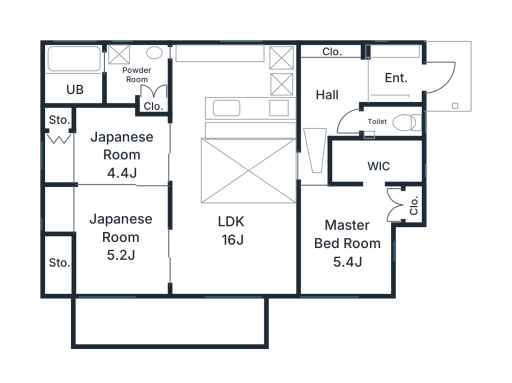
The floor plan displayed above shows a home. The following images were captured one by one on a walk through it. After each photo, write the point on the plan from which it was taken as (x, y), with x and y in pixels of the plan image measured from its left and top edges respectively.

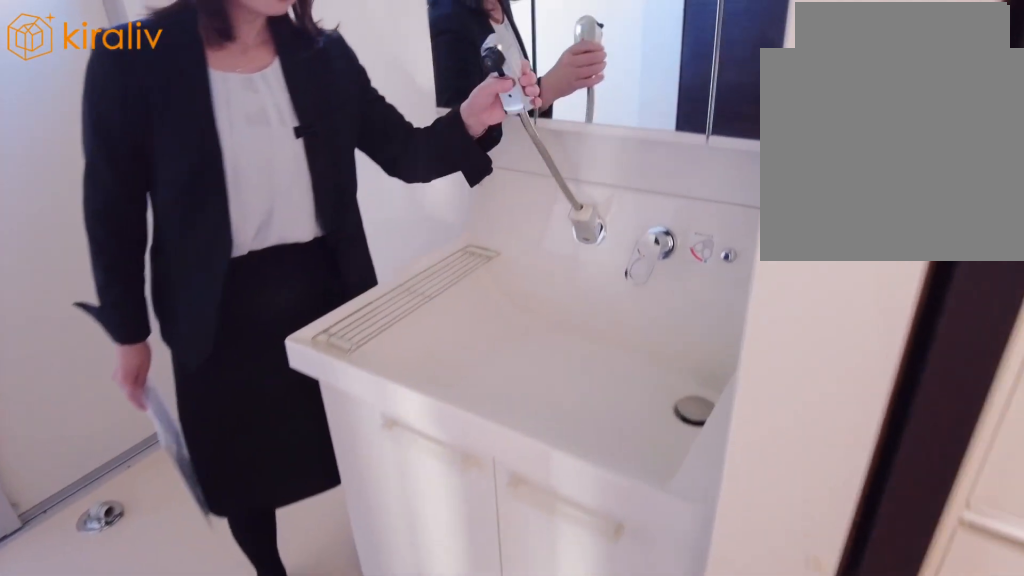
(136, 87)
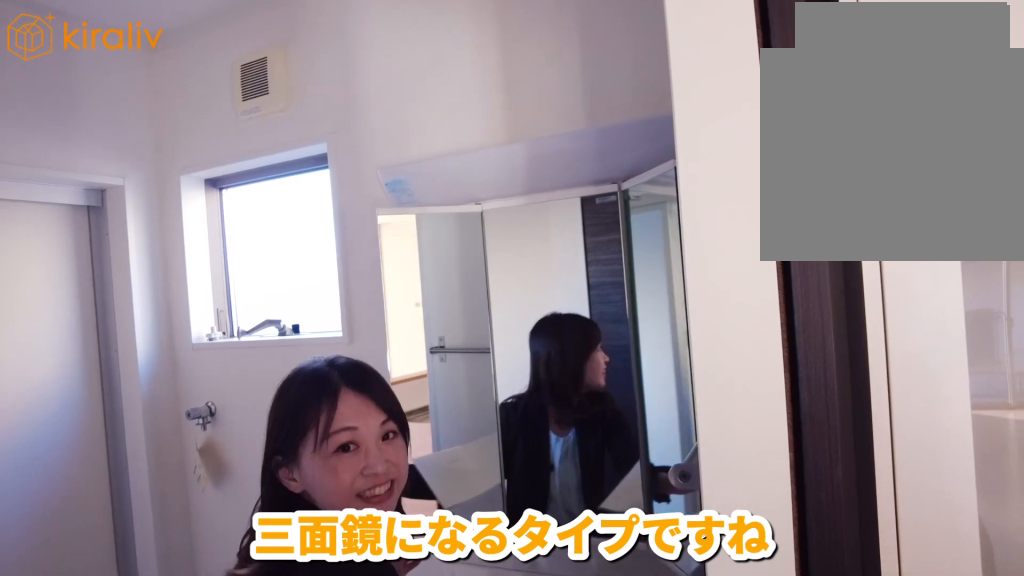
(129, 88)
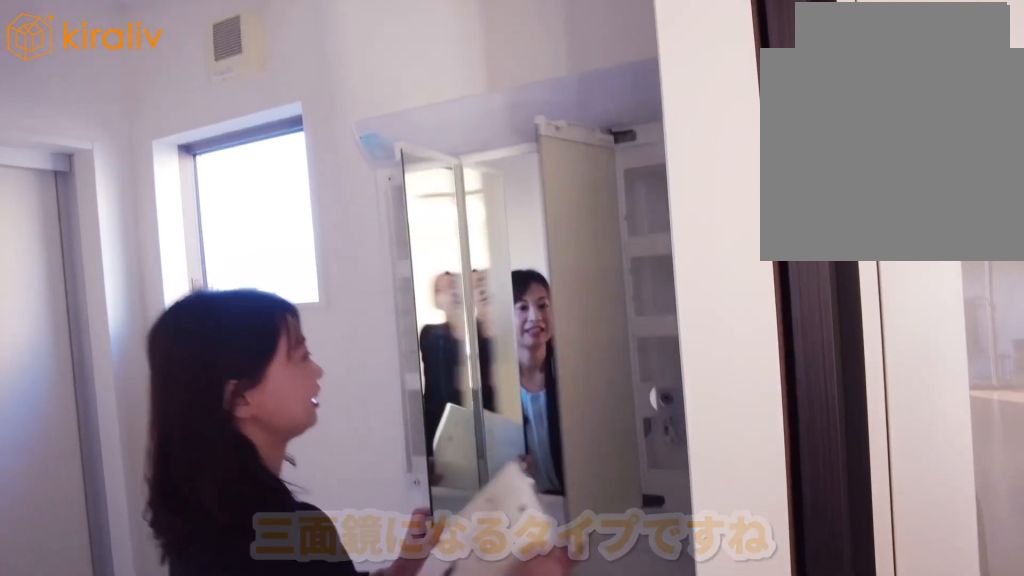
(129, 88)
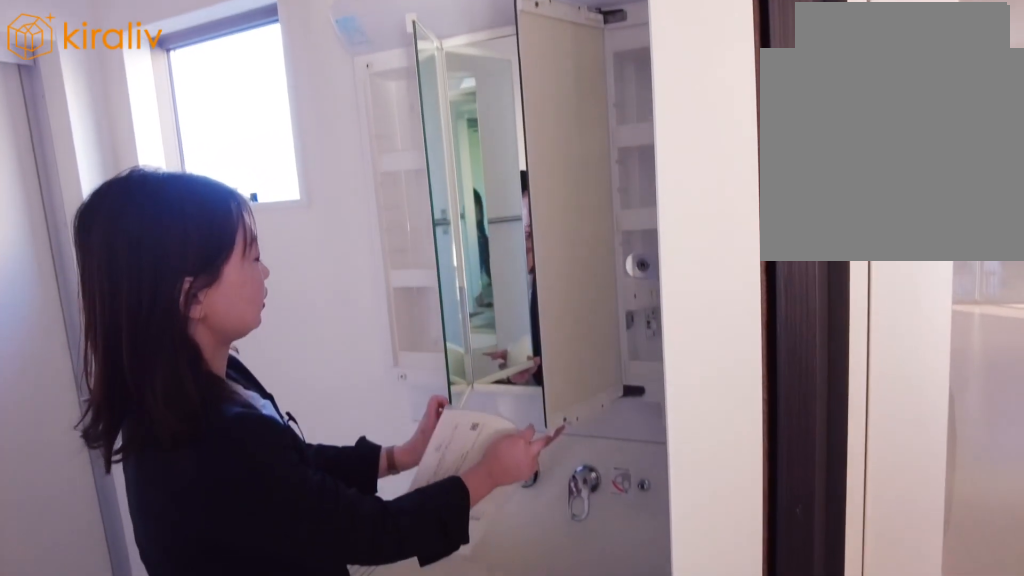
(128, 88)
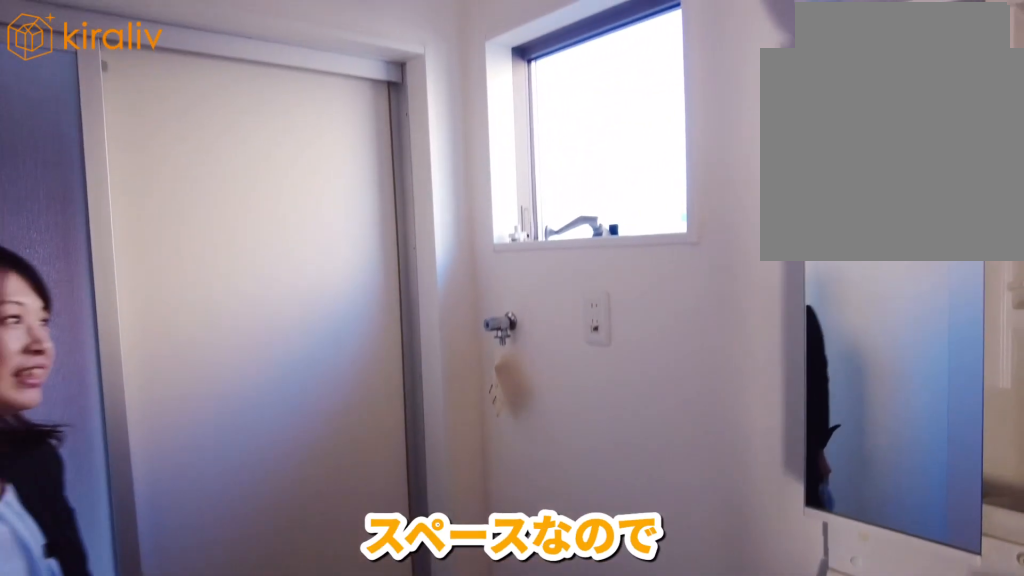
(119, 90)
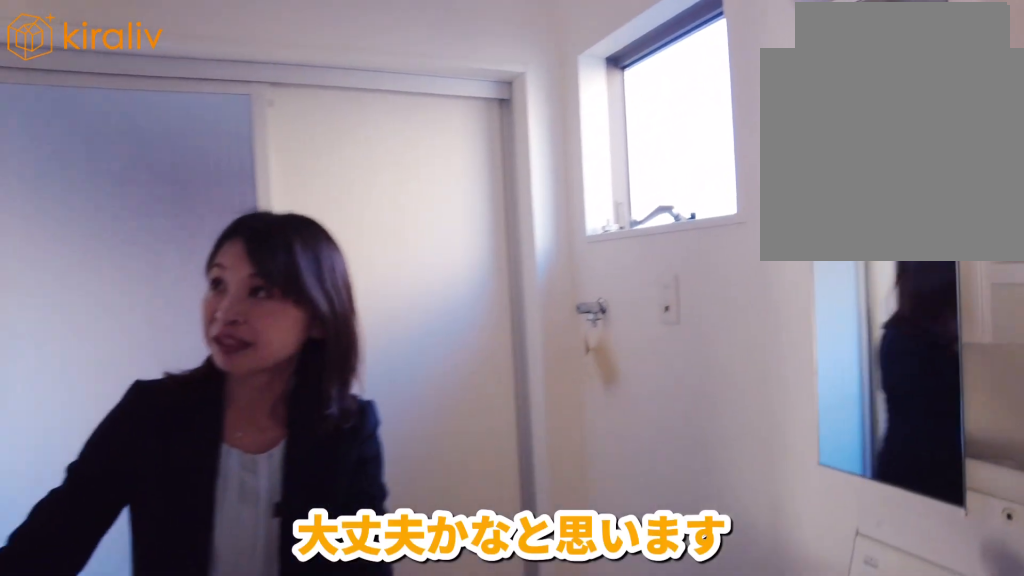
(118, 90)
